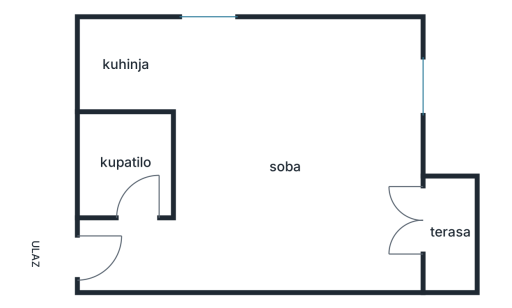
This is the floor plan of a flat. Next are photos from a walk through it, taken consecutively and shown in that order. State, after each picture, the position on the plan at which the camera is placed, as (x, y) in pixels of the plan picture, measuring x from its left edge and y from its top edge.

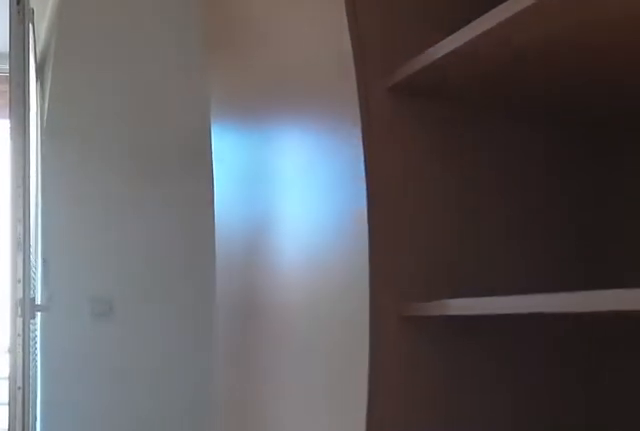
(251, 247)
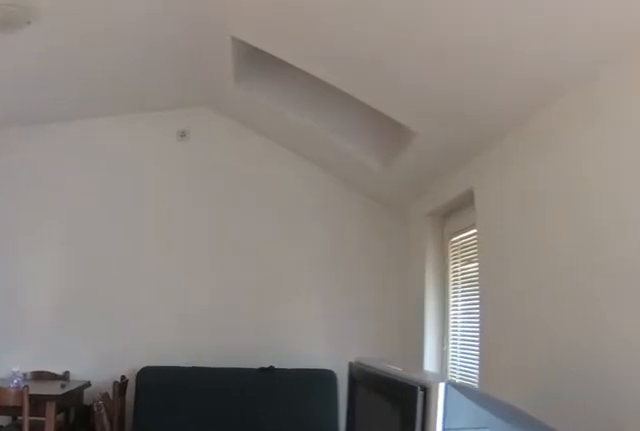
(383, 224)
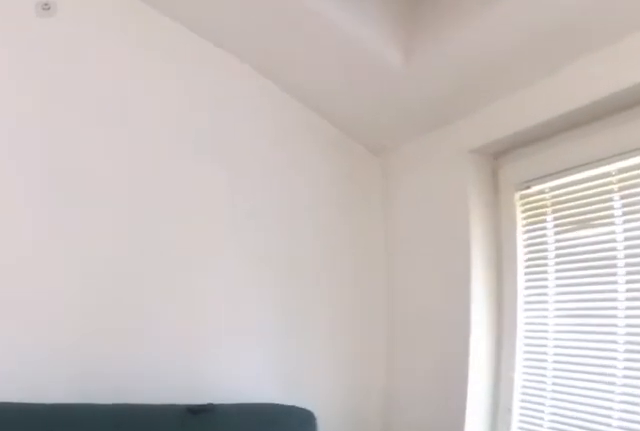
(319, 123)
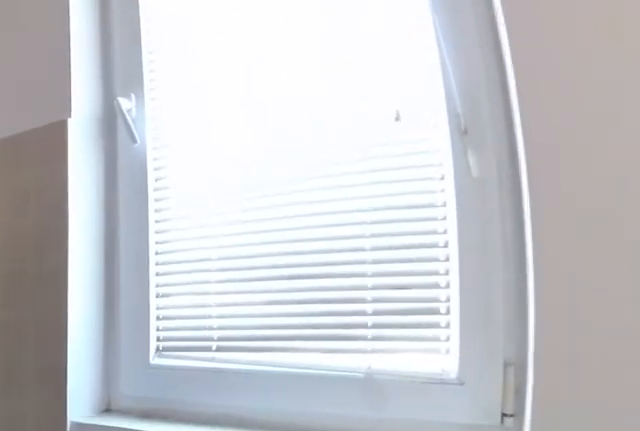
(191, 68)
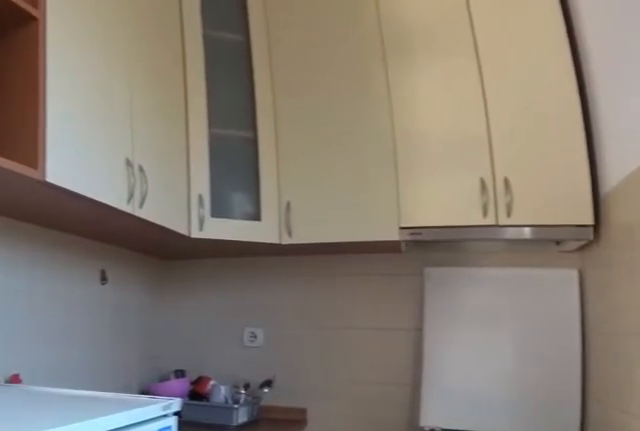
(147, 44)
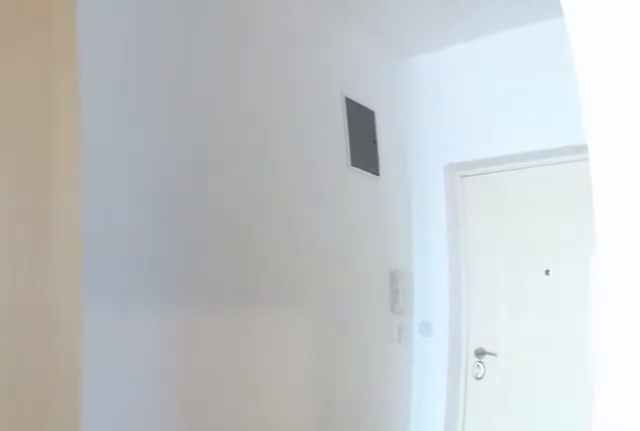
(203, 224)
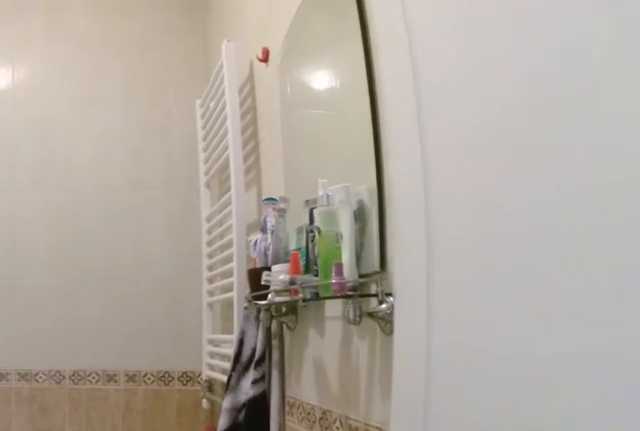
(161, 233)
